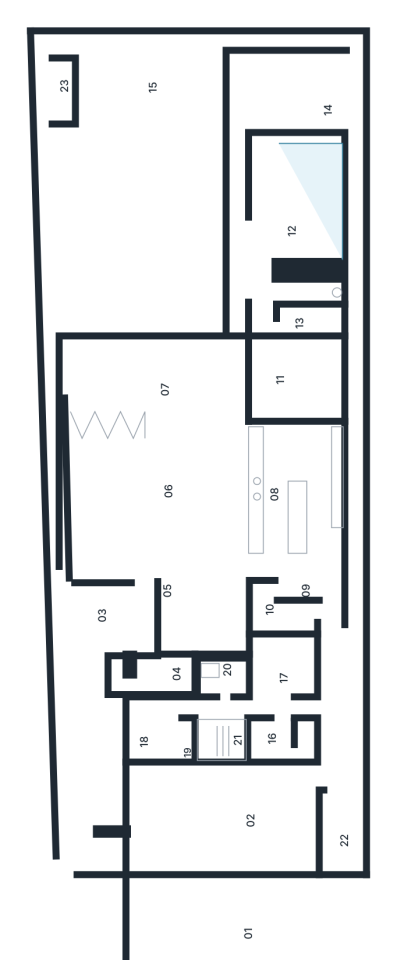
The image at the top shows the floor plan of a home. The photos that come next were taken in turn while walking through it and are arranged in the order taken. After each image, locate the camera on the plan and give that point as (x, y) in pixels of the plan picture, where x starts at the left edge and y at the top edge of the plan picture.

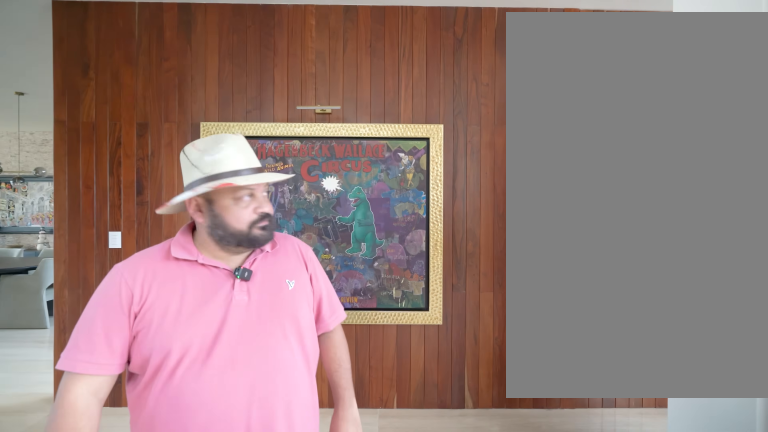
(144, 661)
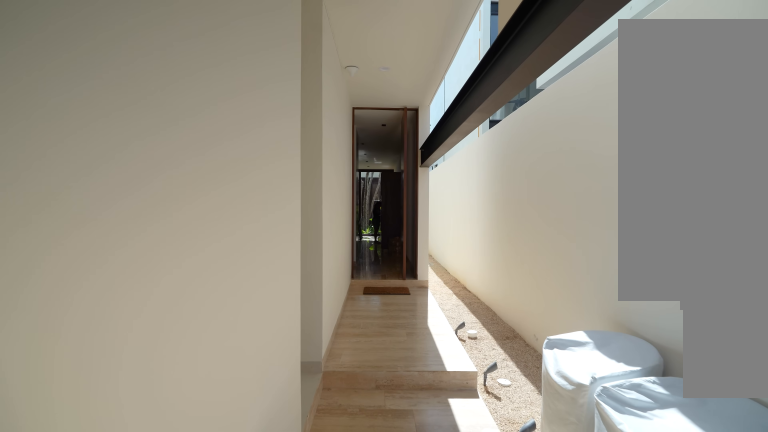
(332, 778)
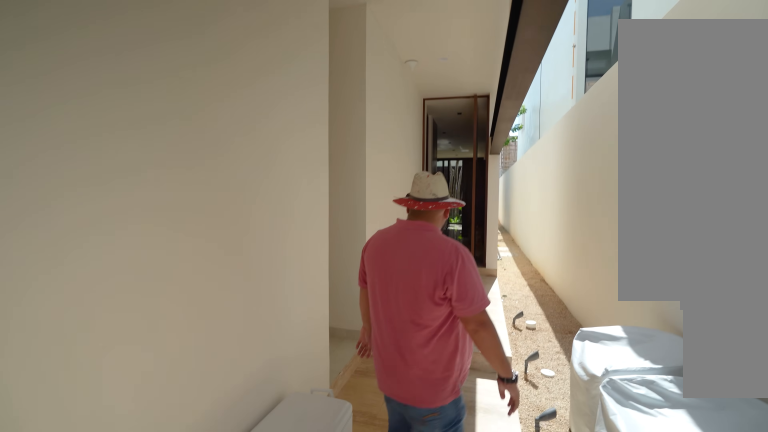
(352, 752)
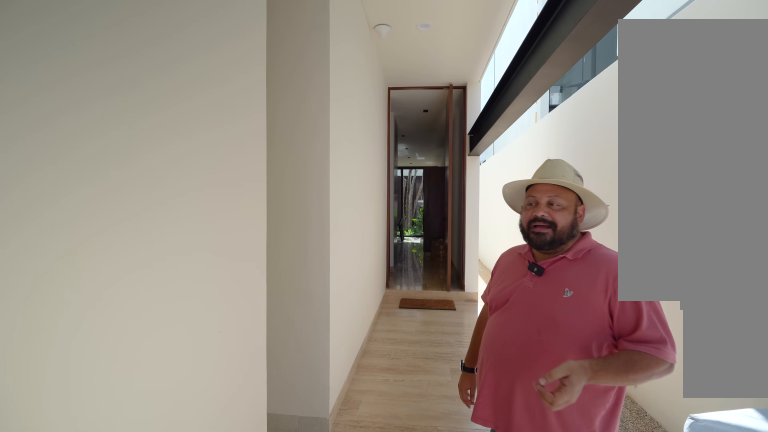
(334, 708)
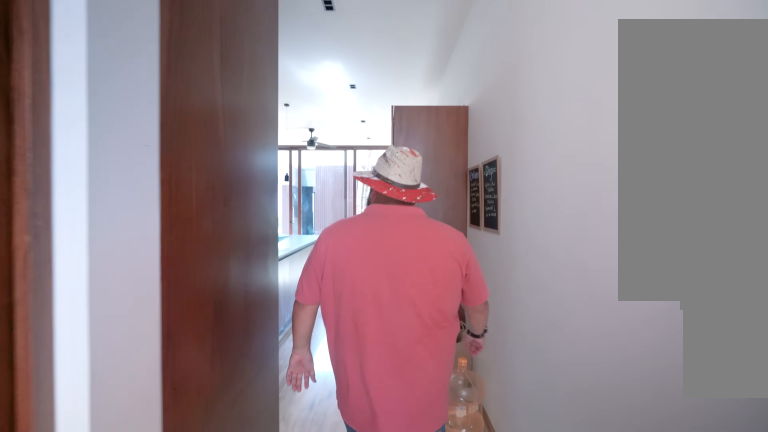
(330, 608)
